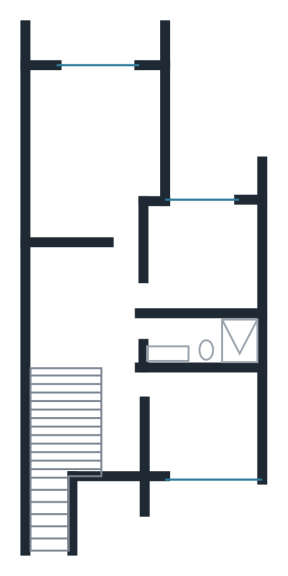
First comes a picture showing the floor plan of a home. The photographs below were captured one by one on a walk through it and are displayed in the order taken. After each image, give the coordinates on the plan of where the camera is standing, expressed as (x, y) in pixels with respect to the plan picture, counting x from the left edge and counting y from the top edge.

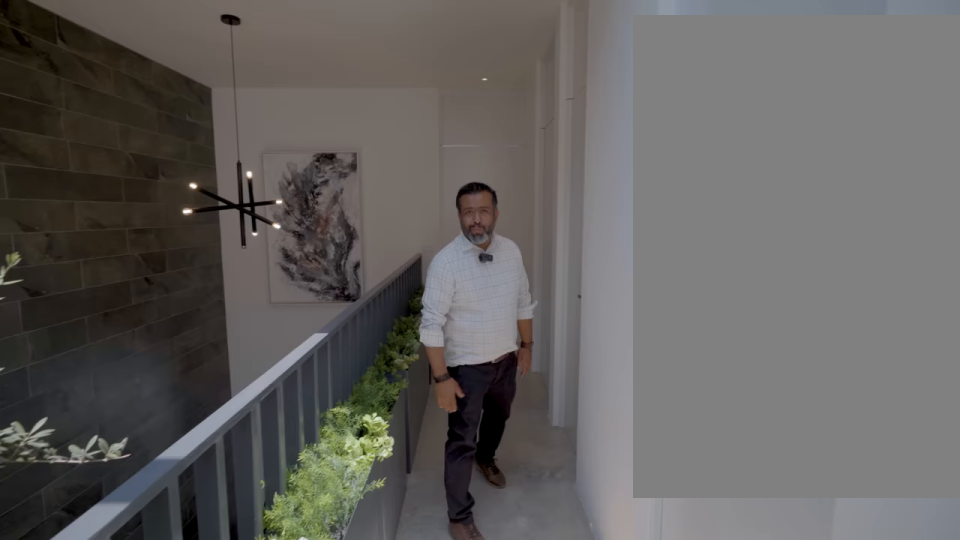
(119, 453)
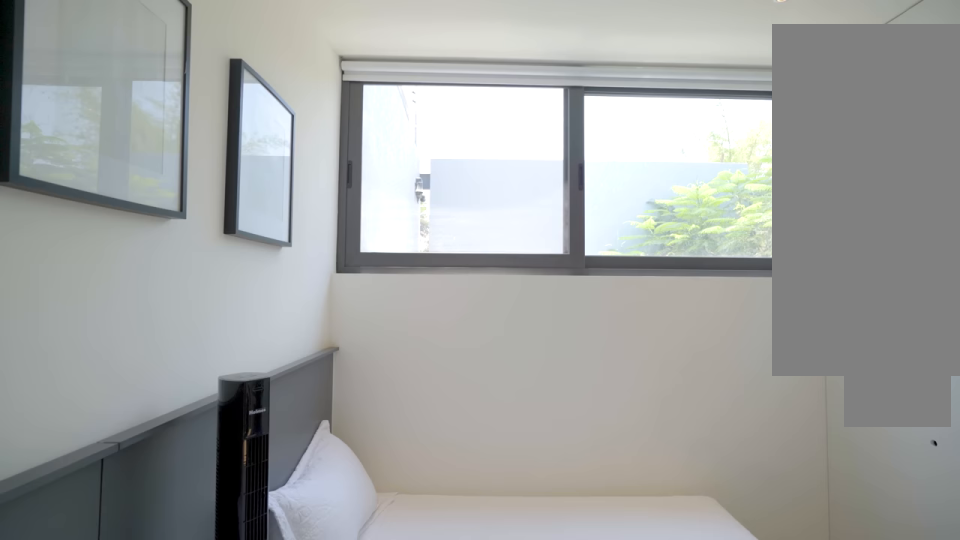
(173, 436)
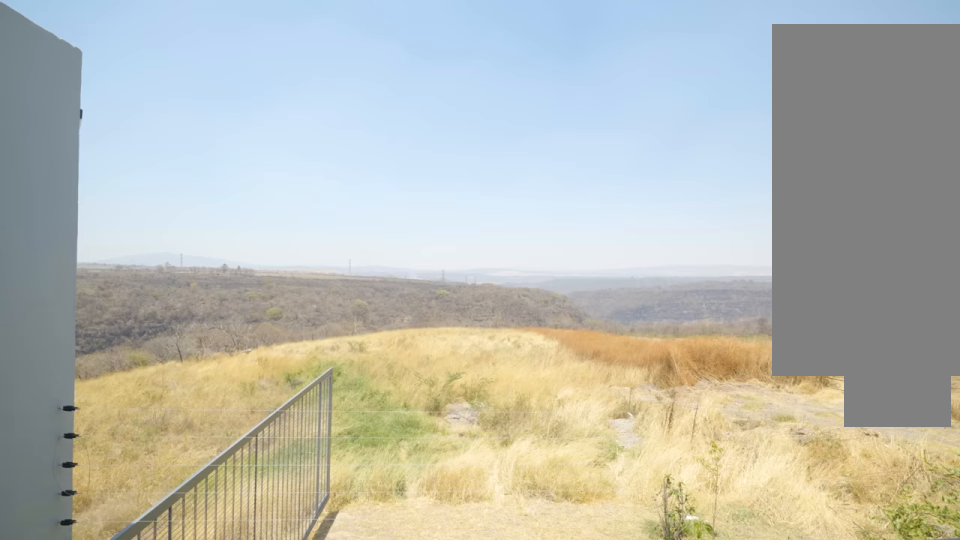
(89, 64)
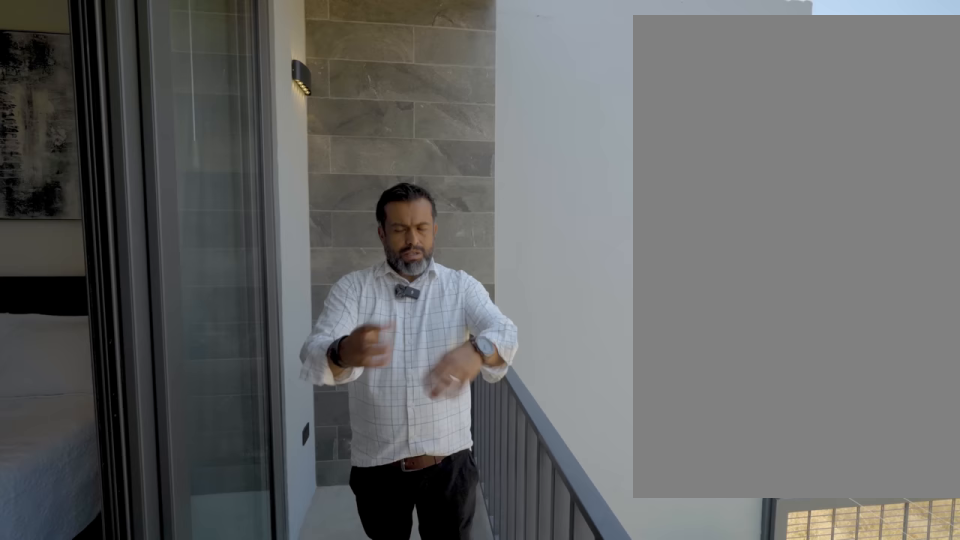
(108, 49)
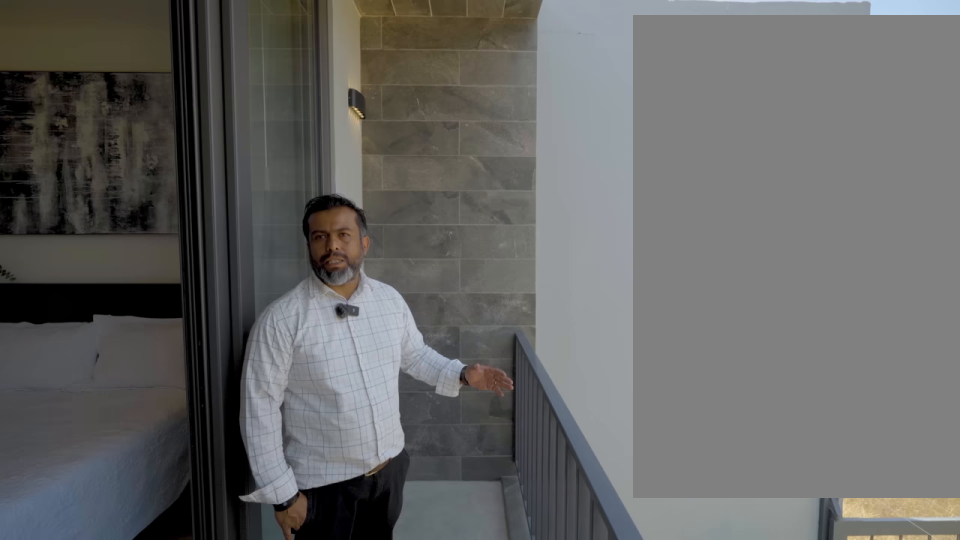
(108, 49)
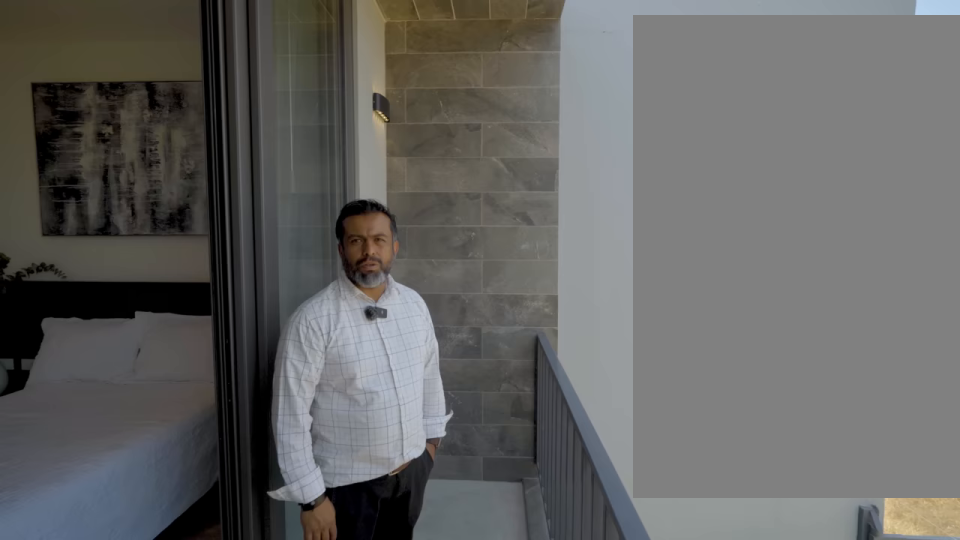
(108, 48)
